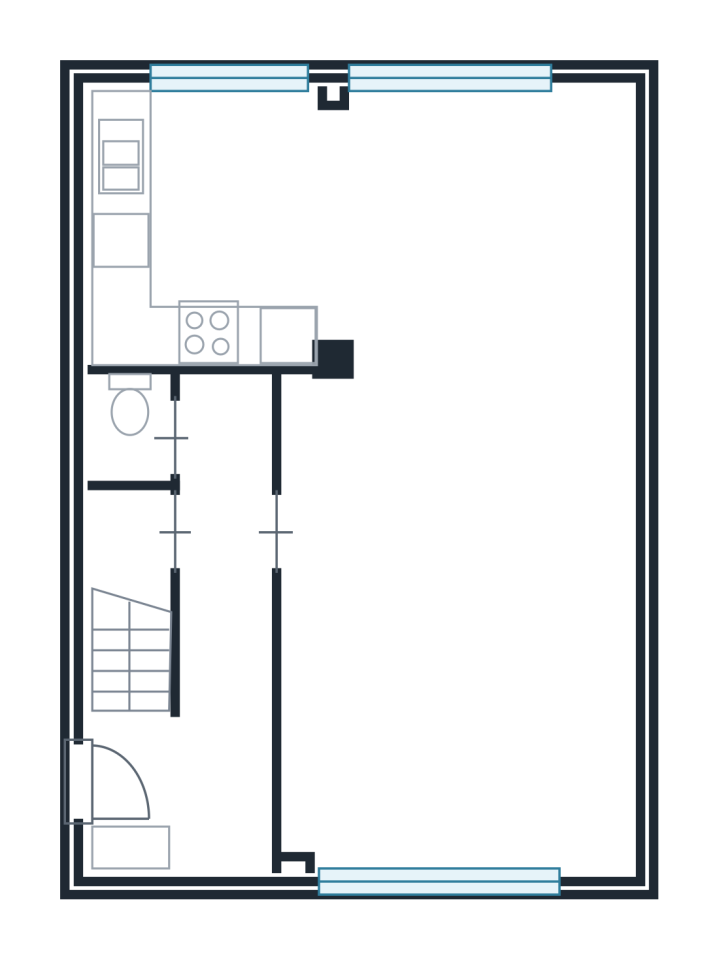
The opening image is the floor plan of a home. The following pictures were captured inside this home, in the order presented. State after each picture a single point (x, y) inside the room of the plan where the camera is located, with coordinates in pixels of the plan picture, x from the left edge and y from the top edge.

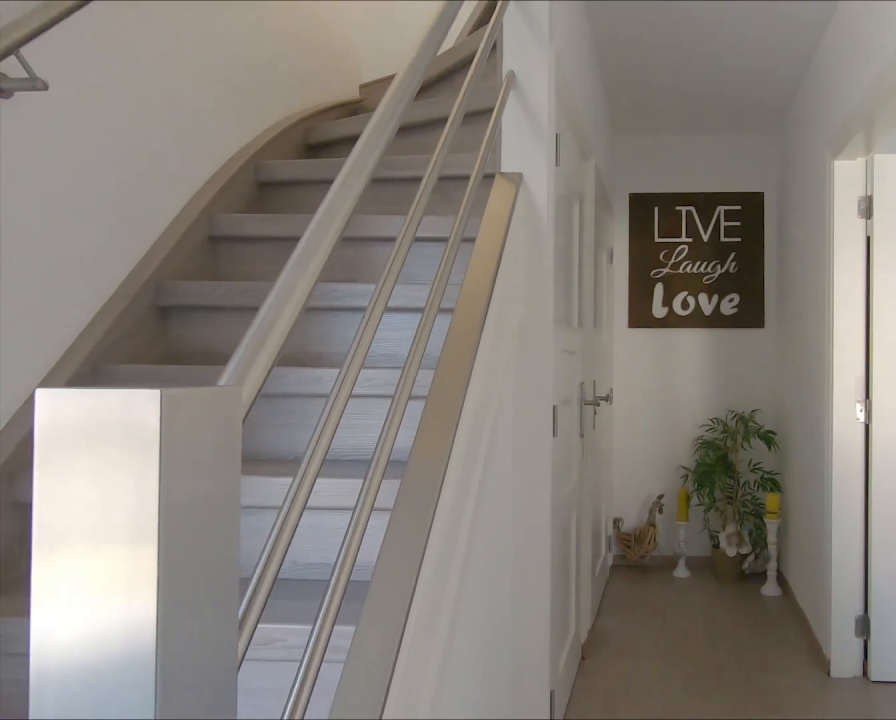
(208, 649)
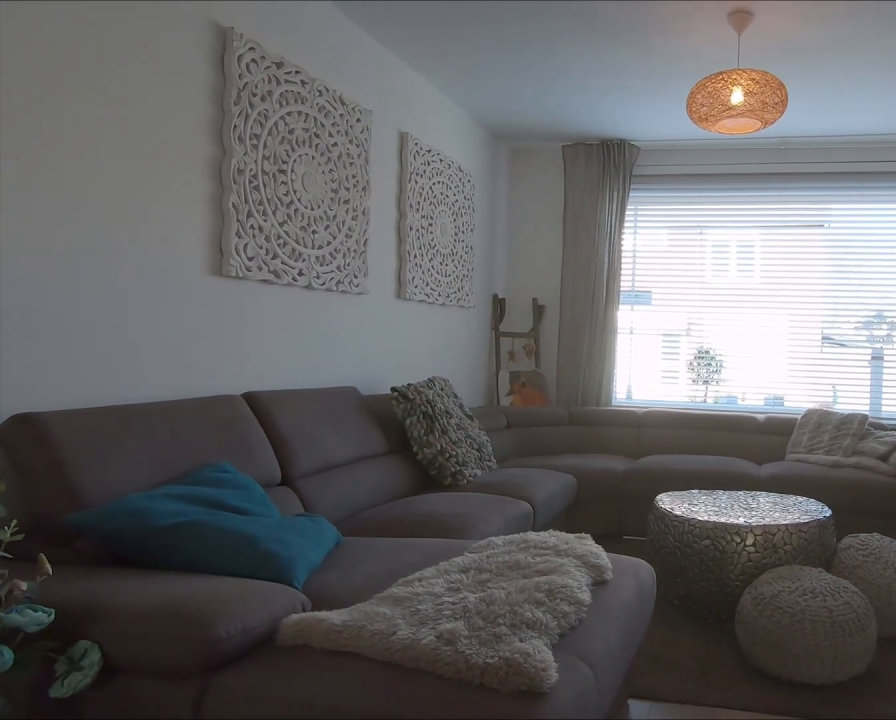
(465, 496)
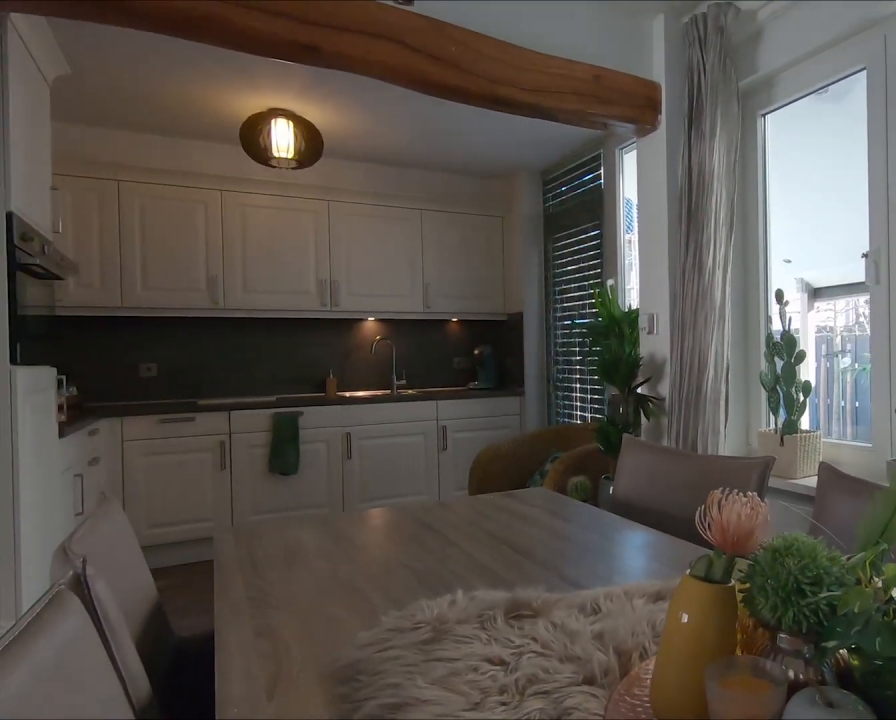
(465, 496)
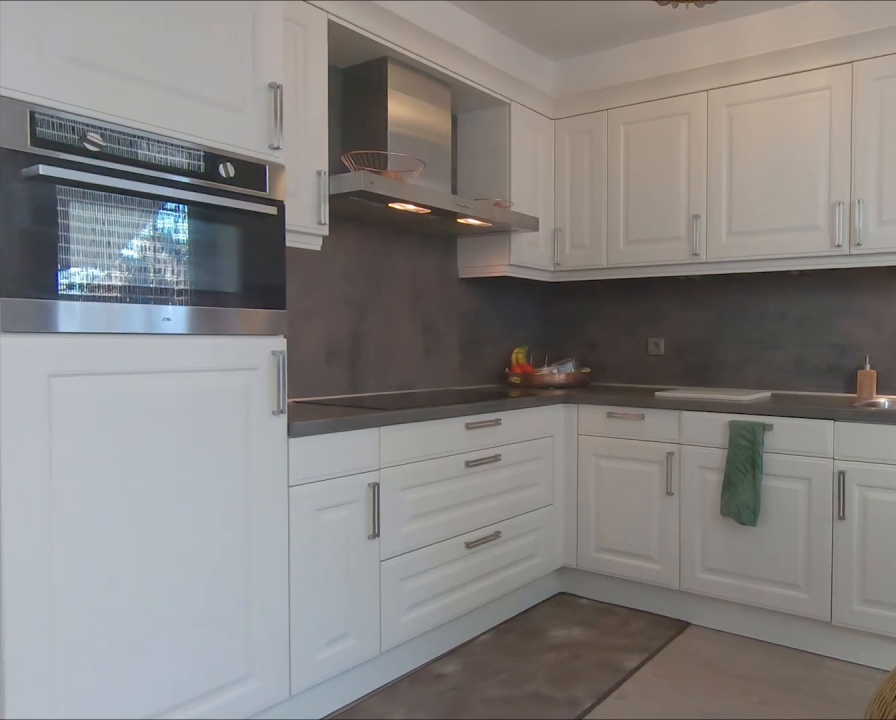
(249, 201)
